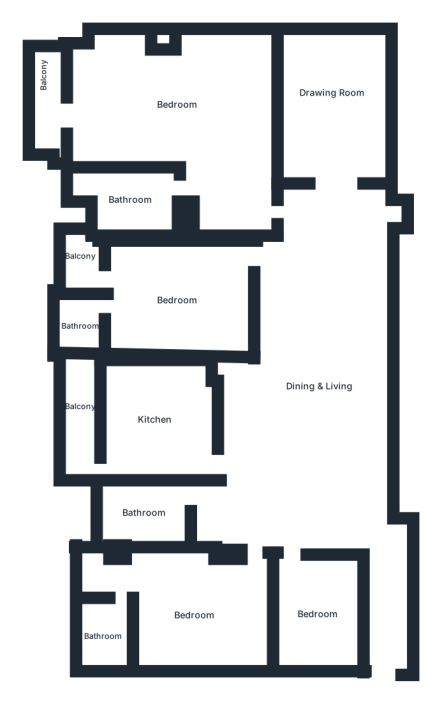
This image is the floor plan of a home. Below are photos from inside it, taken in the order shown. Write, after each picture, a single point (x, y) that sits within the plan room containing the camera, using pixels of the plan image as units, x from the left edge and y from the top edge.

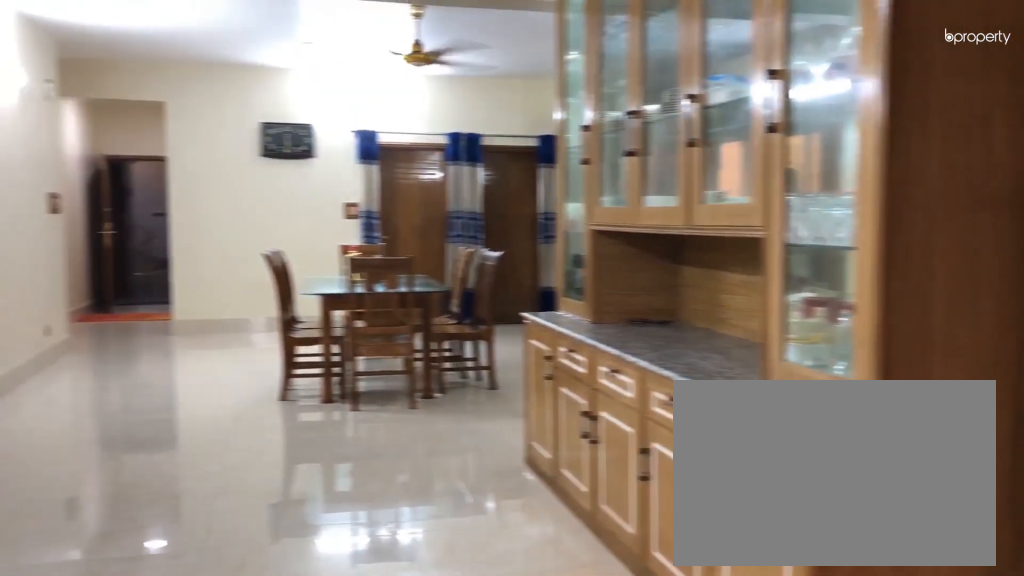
(311, 433)
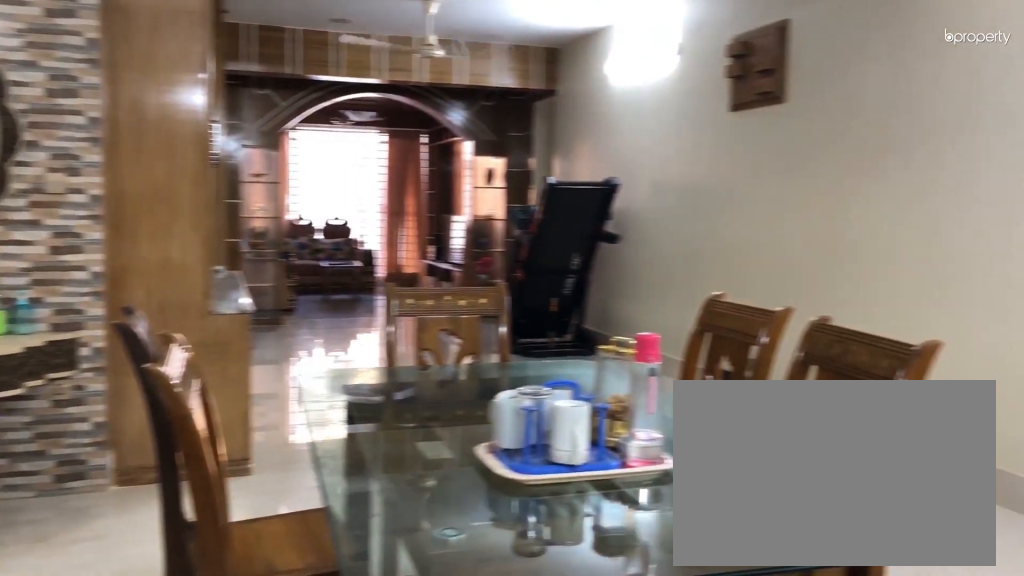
(299, 496)
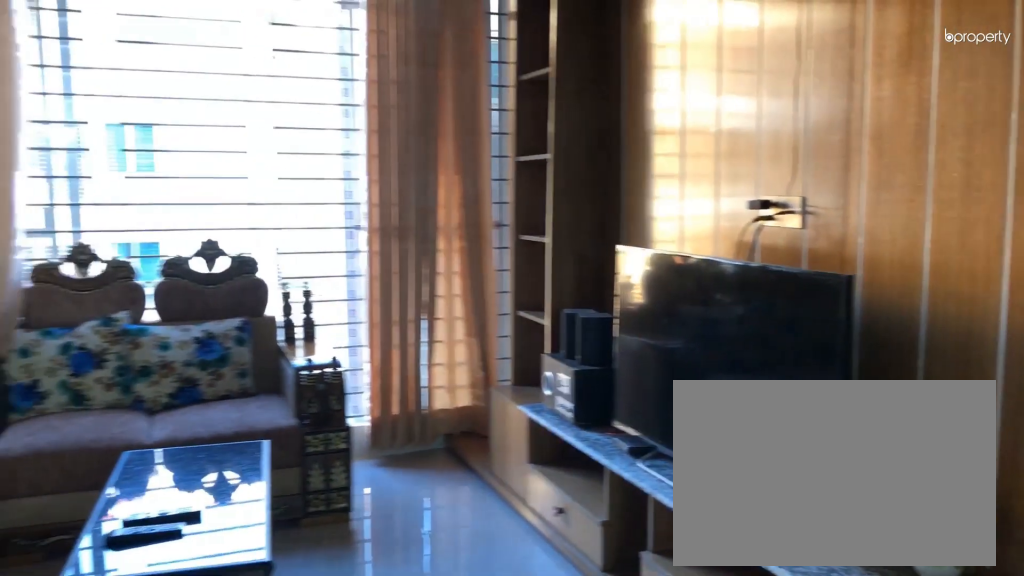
(335, 104)
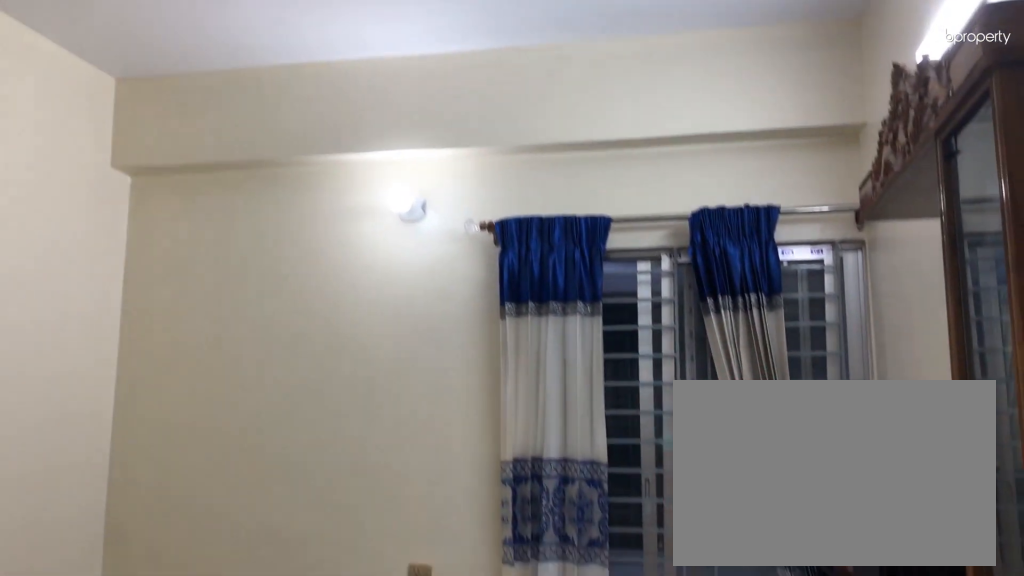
(318, 617)
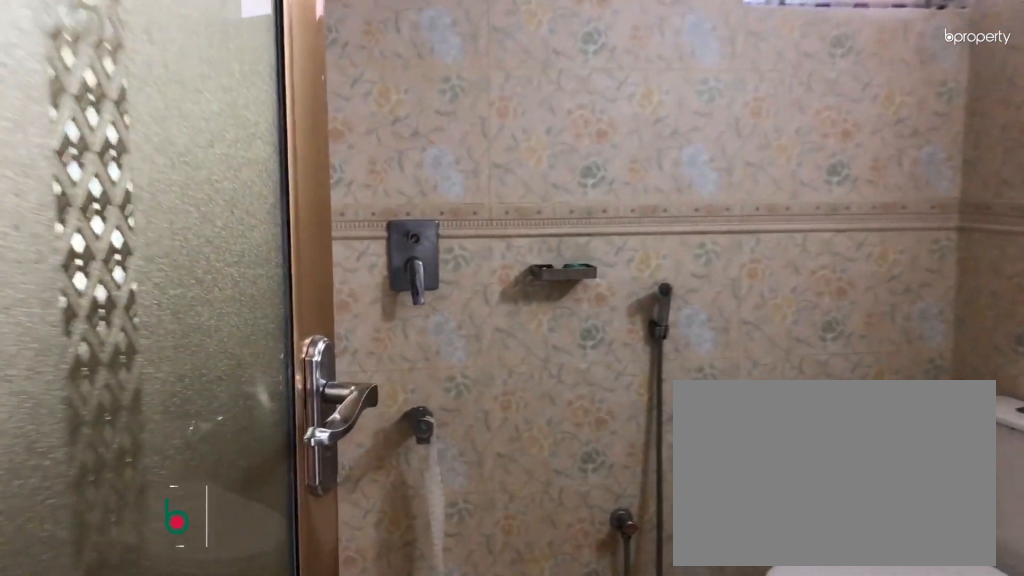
(105, 633)
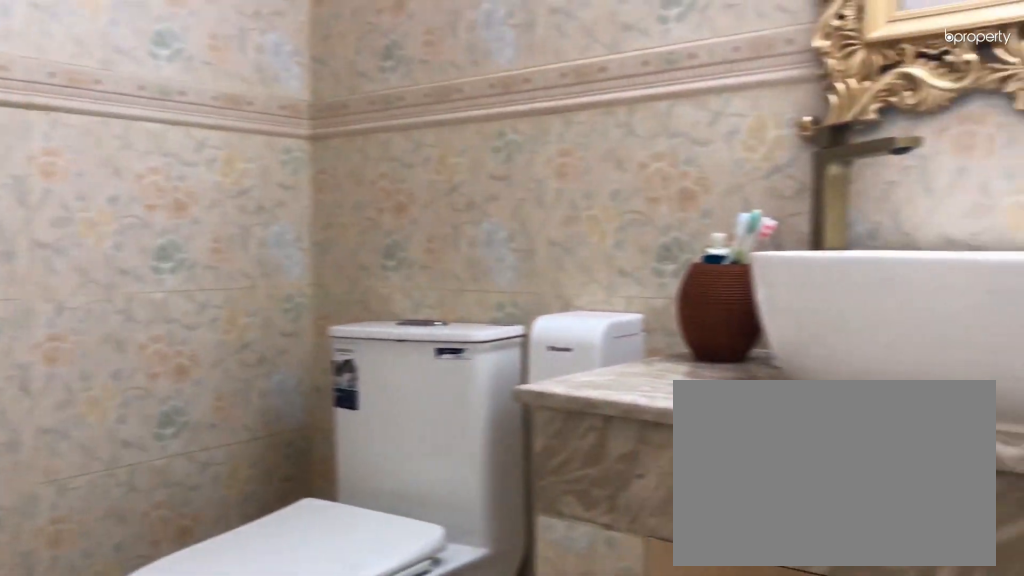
(105, 633)
